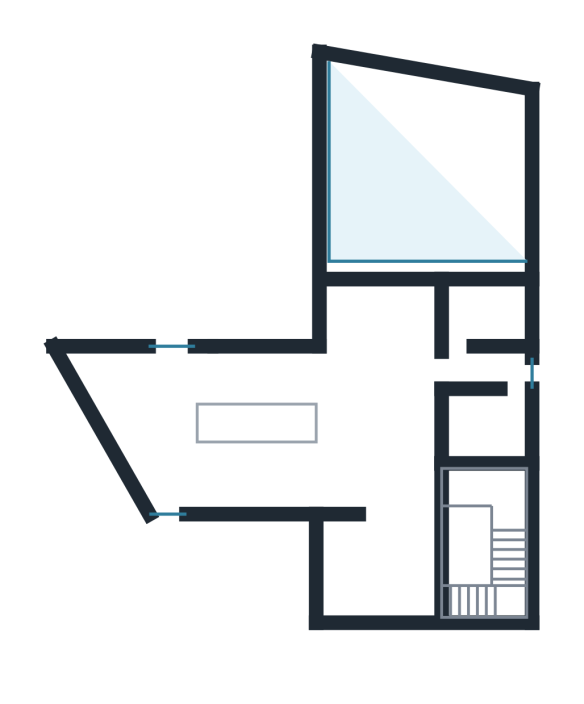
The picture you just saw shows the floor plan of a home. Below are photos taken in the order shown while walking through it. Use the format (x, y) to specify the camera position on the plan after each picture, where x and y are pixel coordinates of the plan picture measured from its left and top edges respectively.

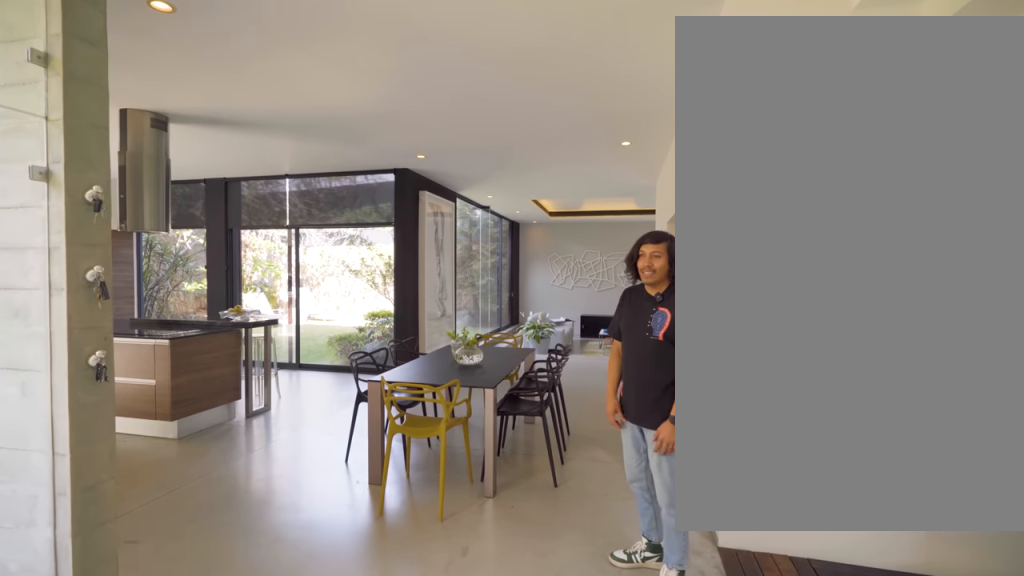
(407, 558)
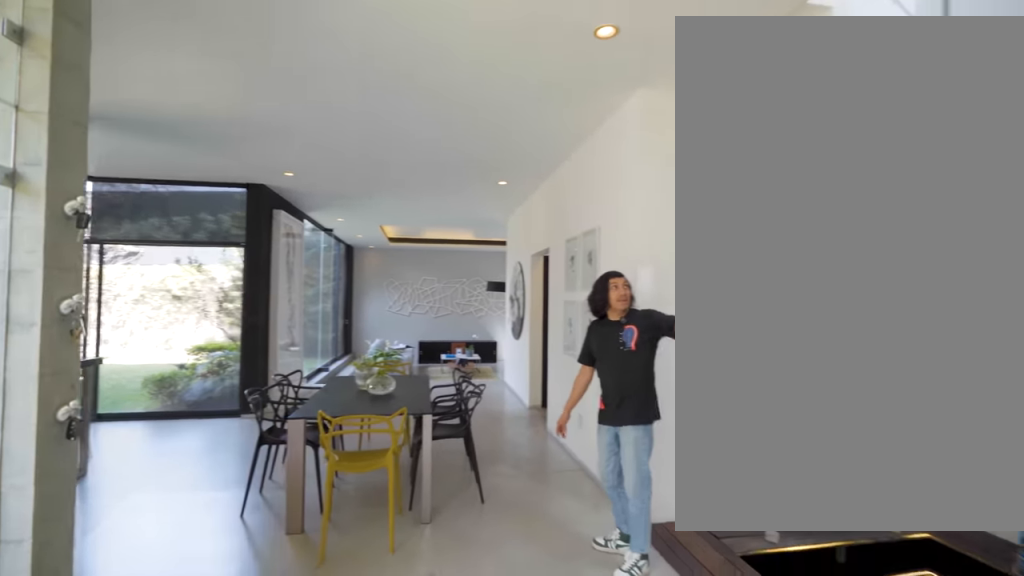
(402, 482)
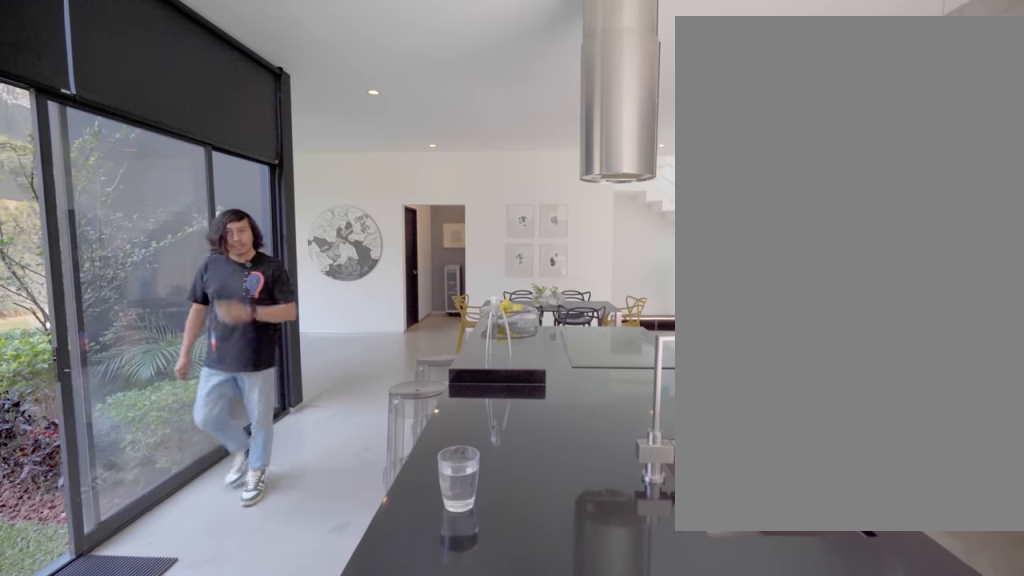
(171, 422)
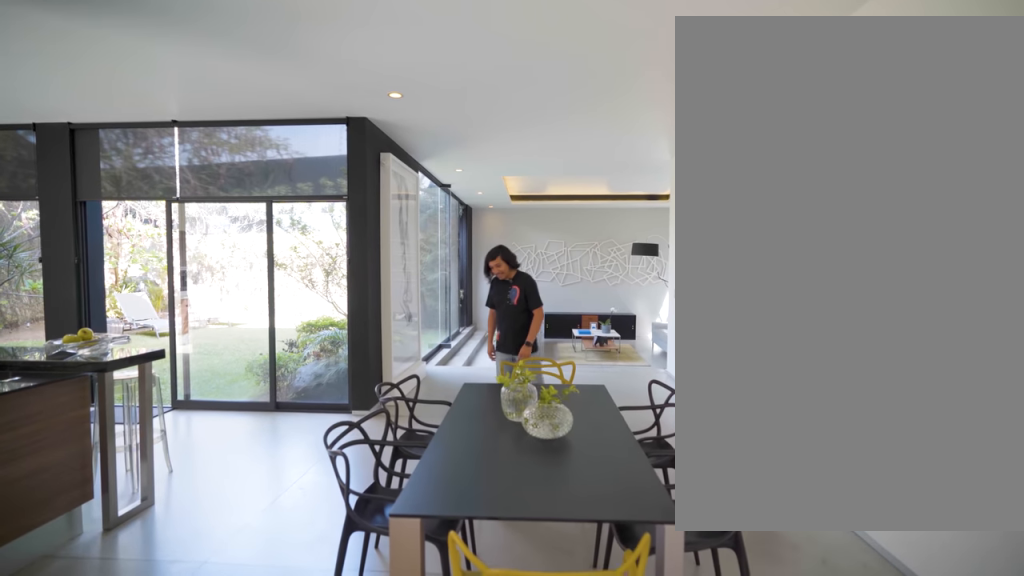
(381, 490)
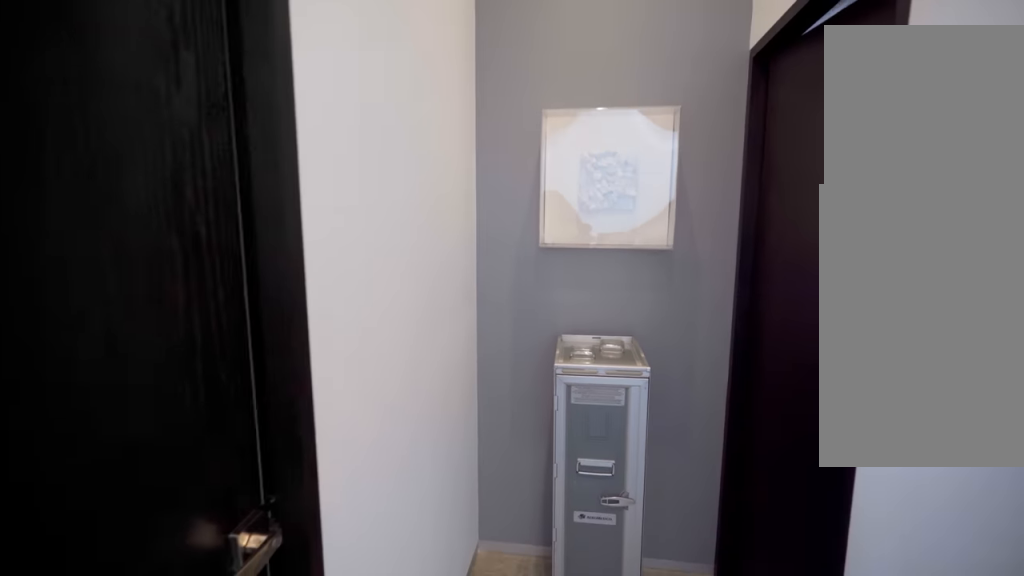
(511, 380)
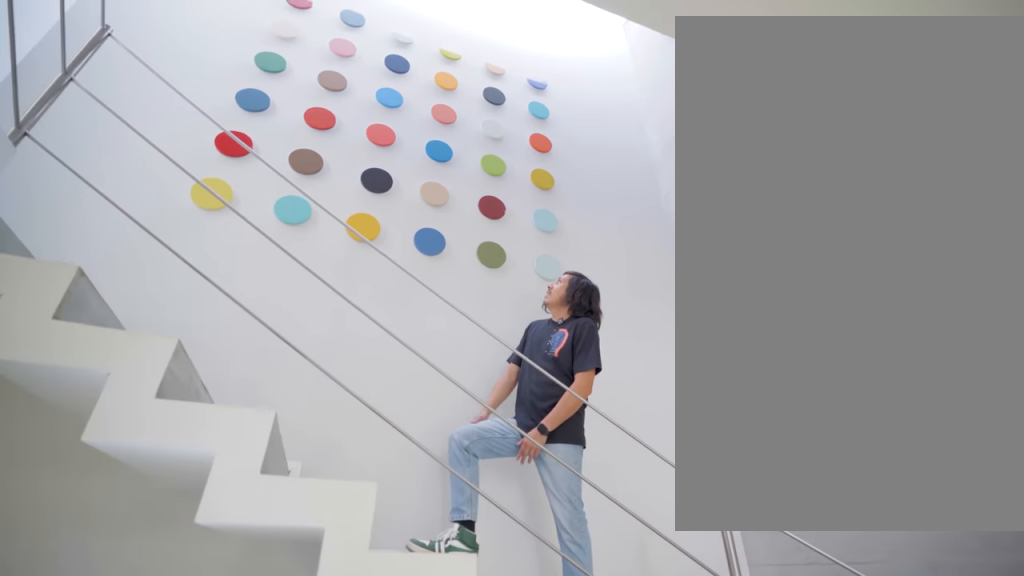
(413, 536)
